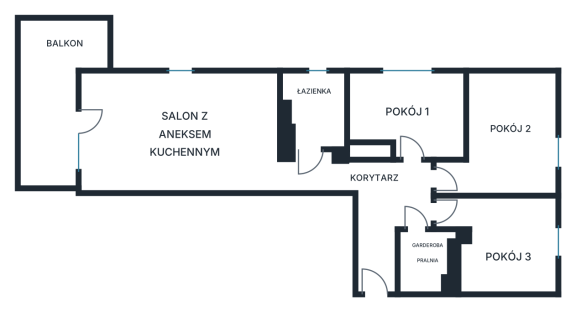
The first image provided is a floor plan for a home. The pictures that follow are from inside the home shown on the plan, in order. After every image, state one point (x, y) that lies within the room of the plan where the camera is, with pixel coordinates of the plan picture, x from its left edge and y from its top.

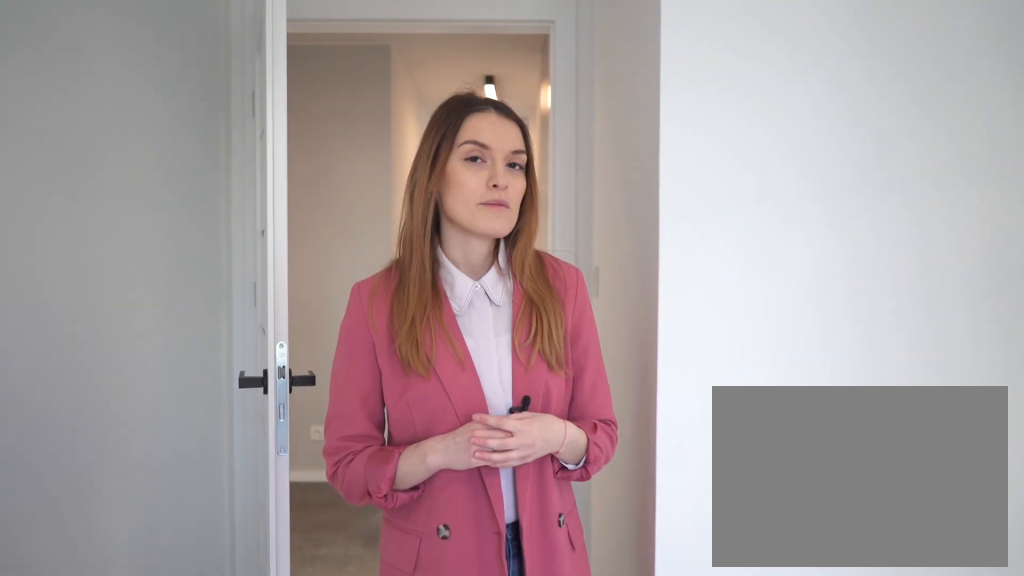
(507, 136)
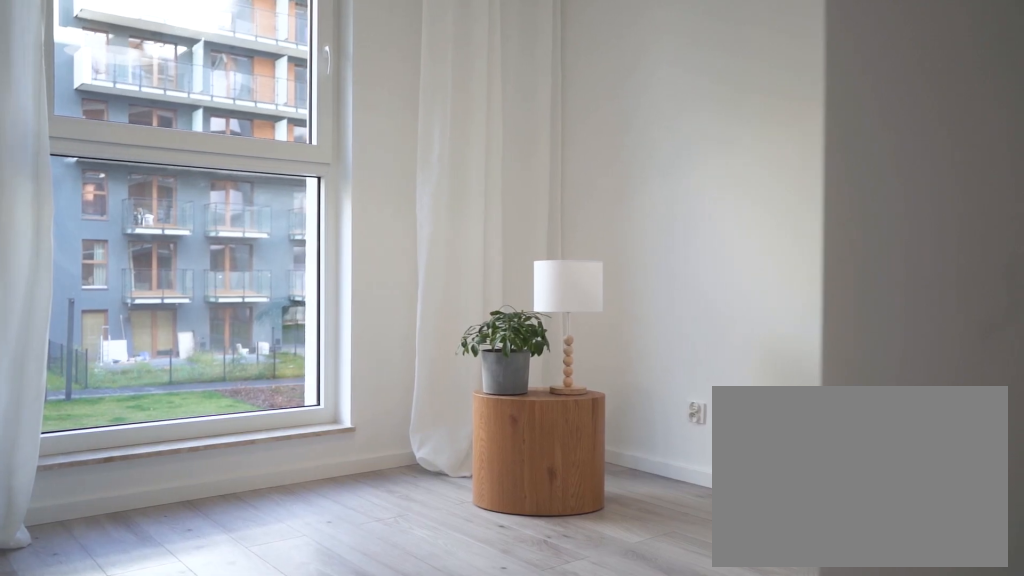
(505, 243)
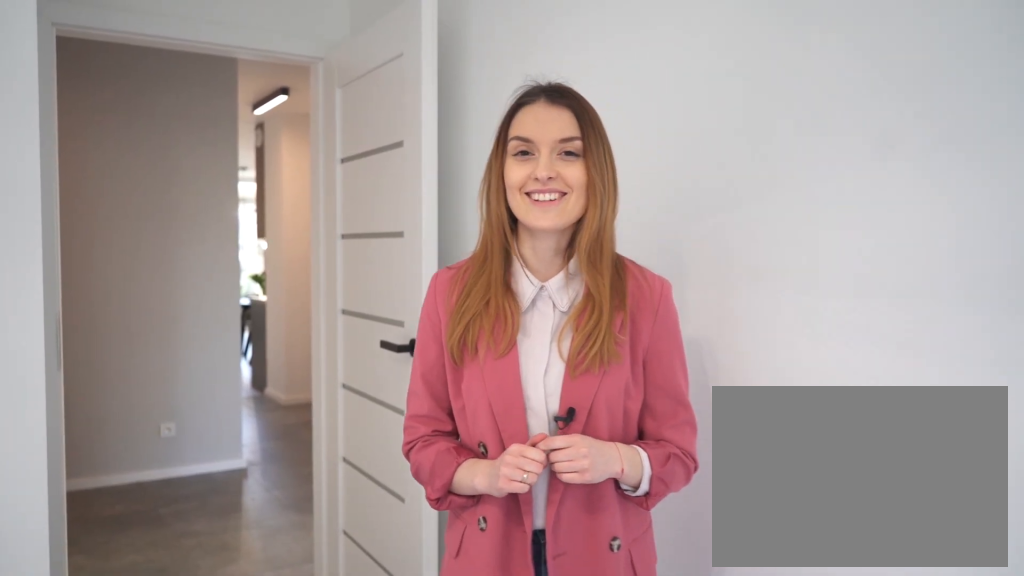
(519, 243)
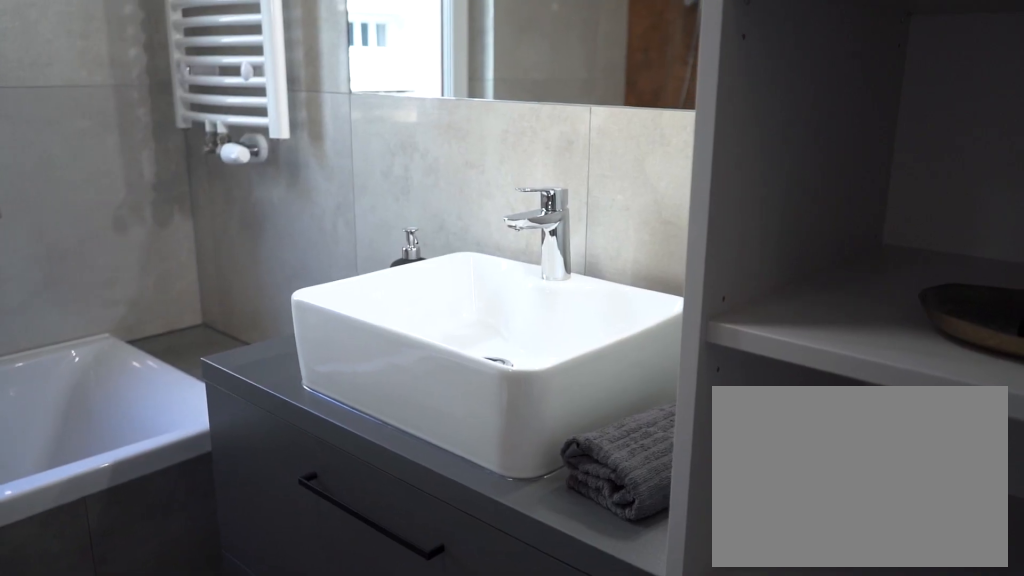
(315, 110)
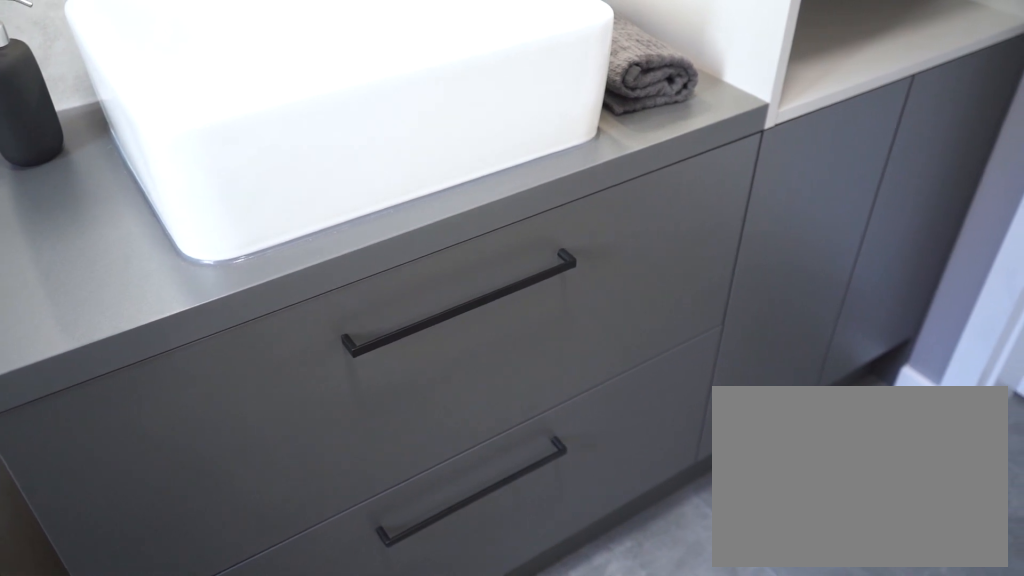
(315, 110)
